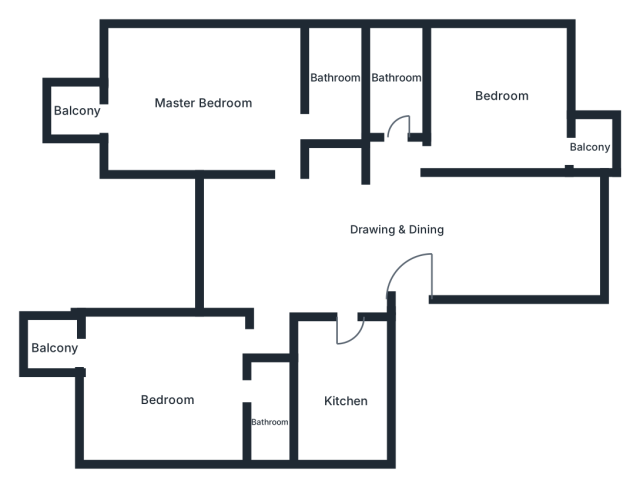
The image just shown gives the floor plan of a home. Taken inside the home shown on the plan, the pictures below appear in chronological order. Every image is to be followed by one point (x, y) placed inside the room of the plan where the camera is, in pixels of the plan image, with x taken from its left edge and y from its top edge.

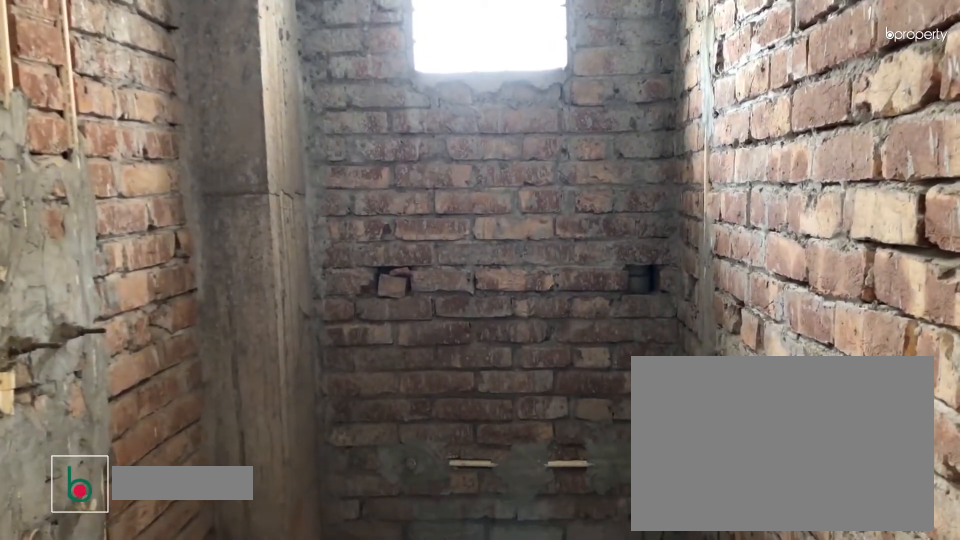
(392, 77)
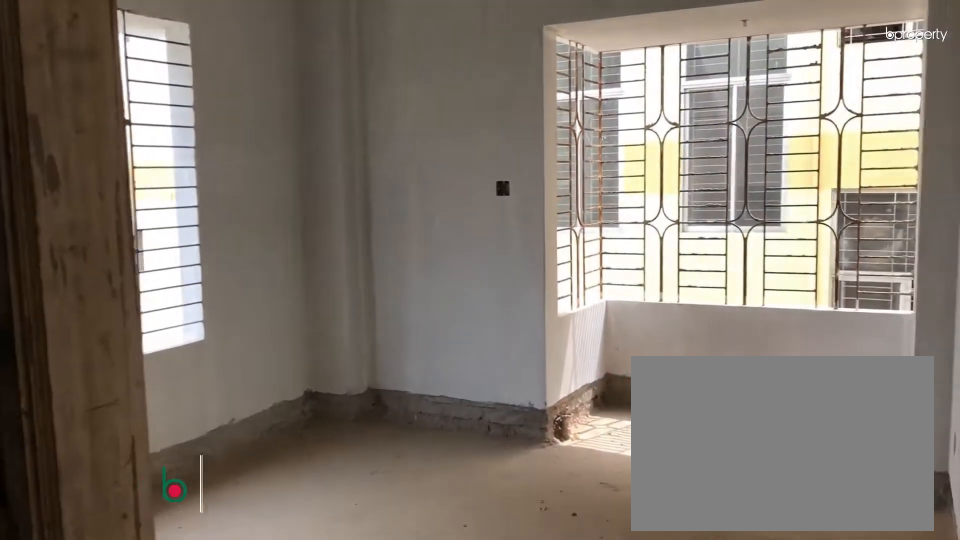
(449, 154)
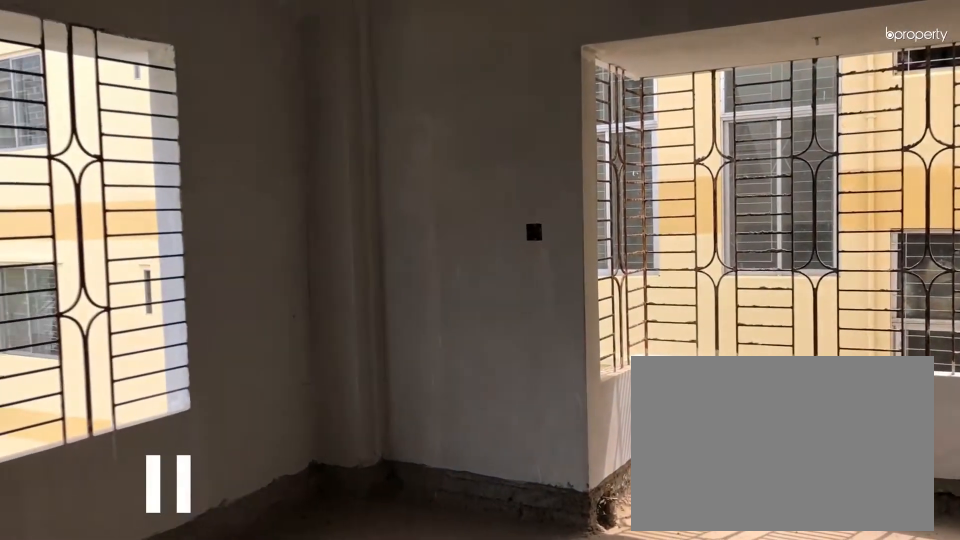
(496, 97)
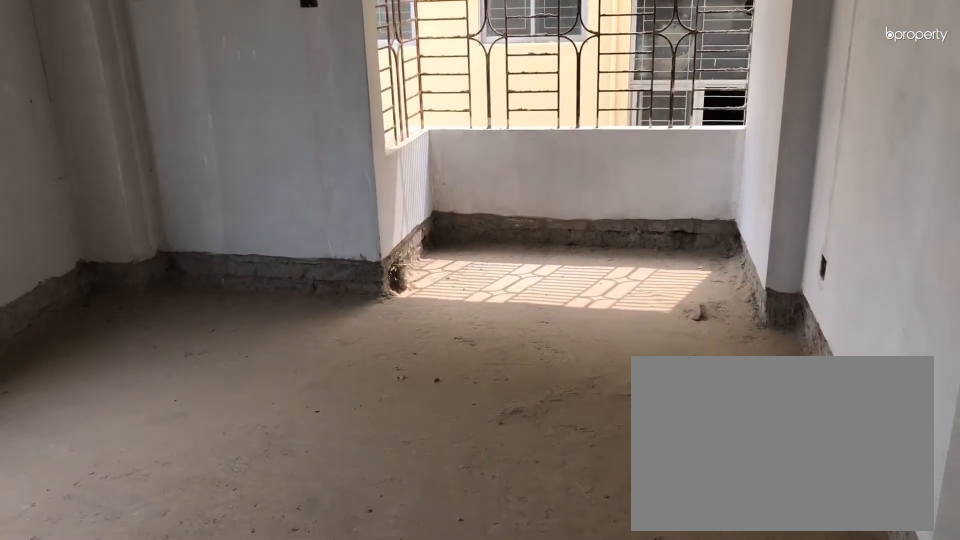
(496, 97)
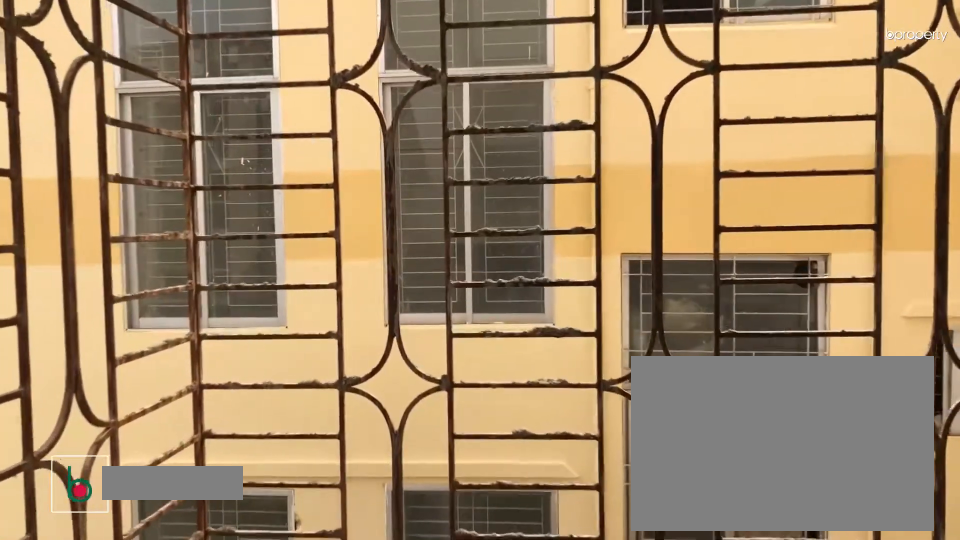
(593, 141)
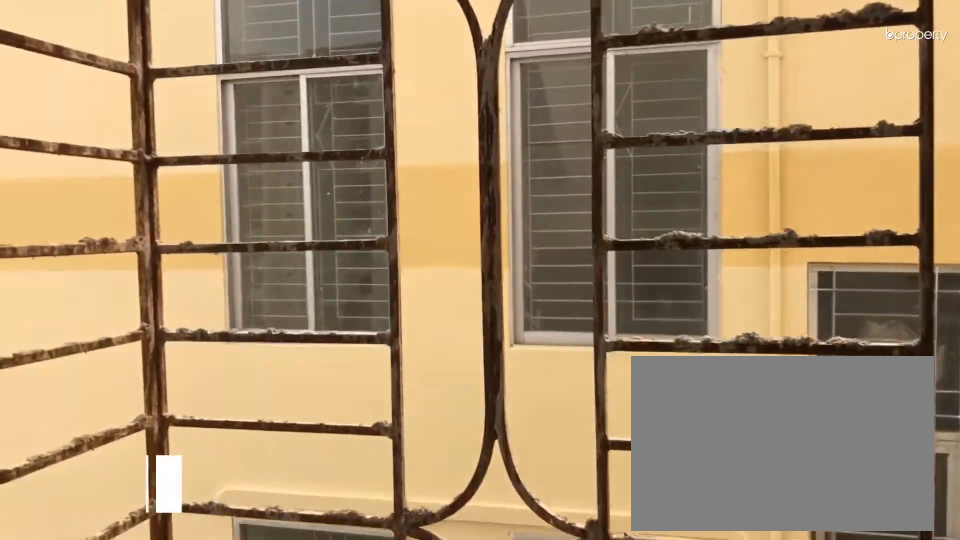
(593, 141)
